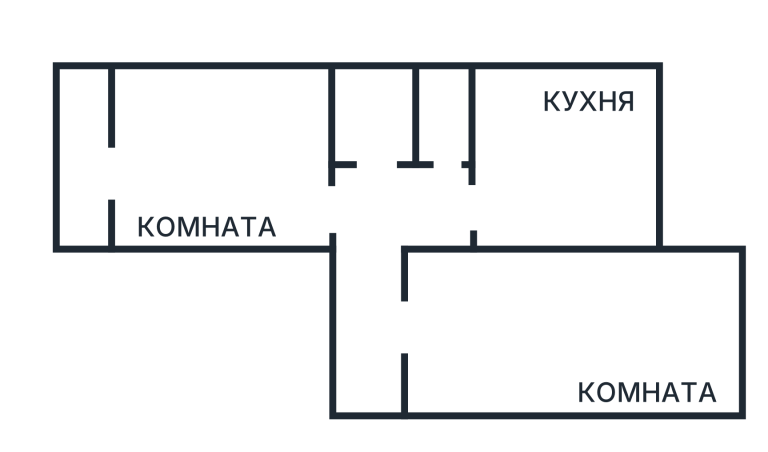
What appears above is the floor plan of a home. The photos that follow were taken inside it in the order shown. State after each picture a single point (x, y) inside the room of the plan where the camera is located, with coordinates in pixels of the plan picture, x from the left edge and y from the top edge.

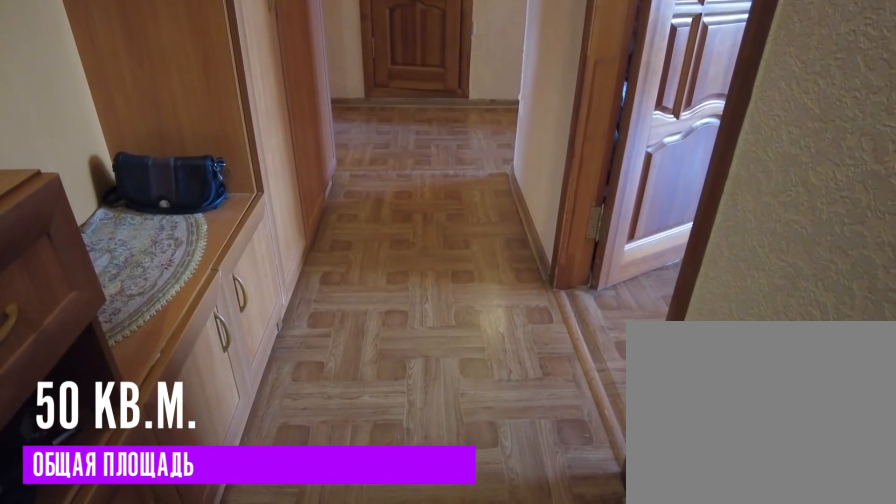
(378, 381)
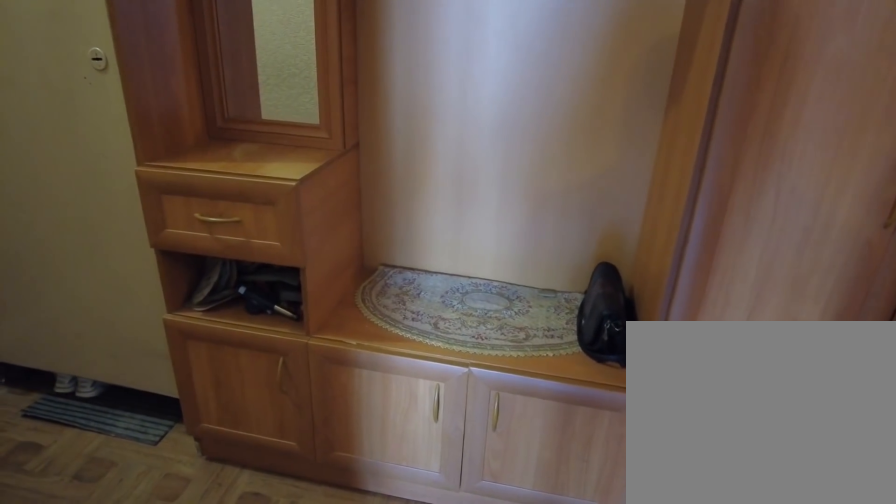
(378, 381)
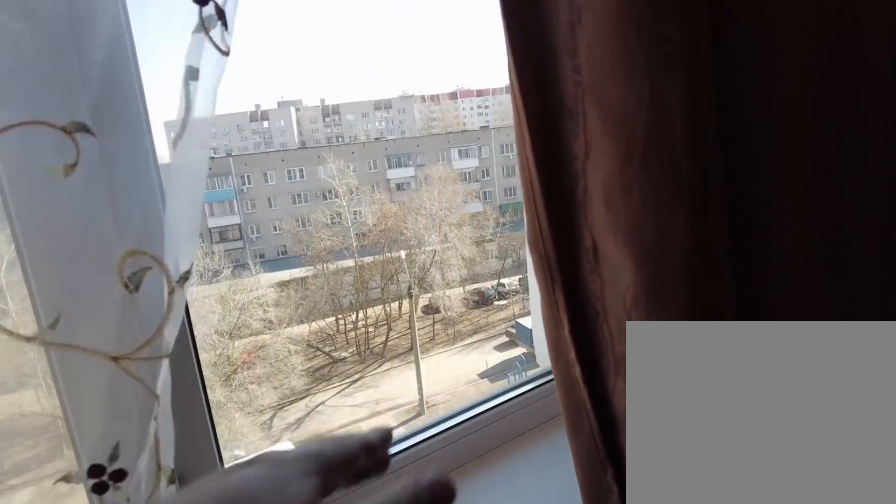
(502, 361)
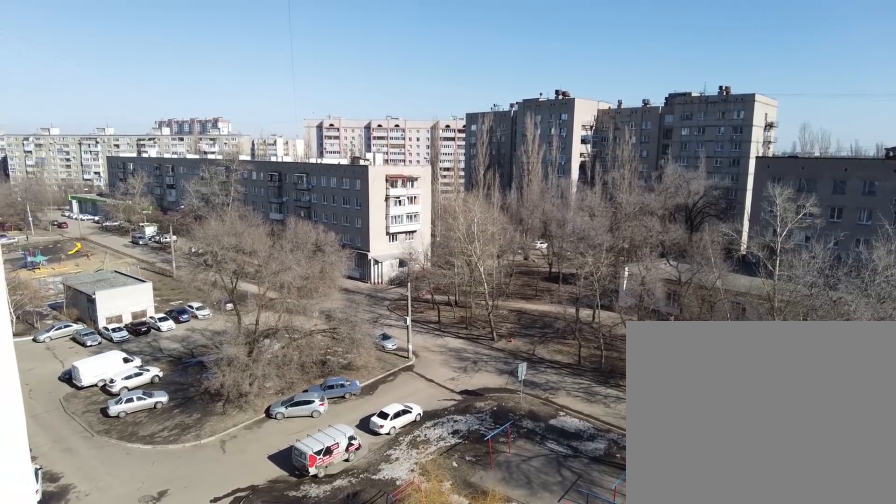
(502, 361)
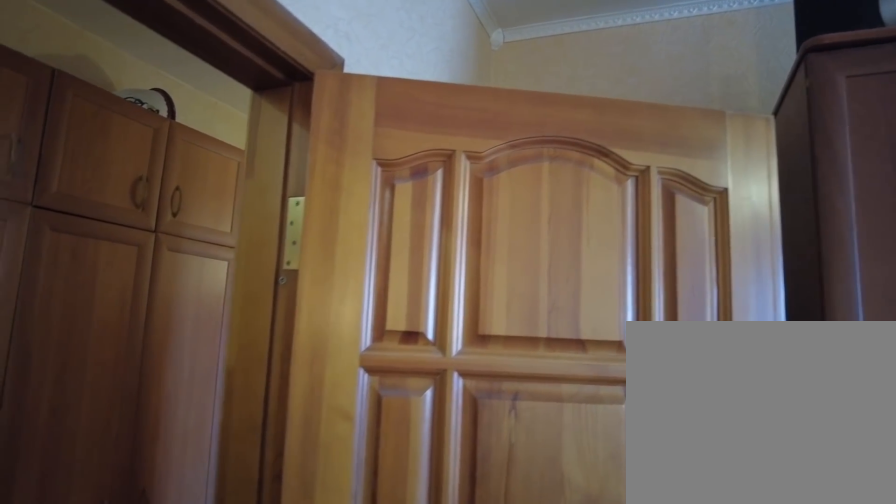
(410, 341)
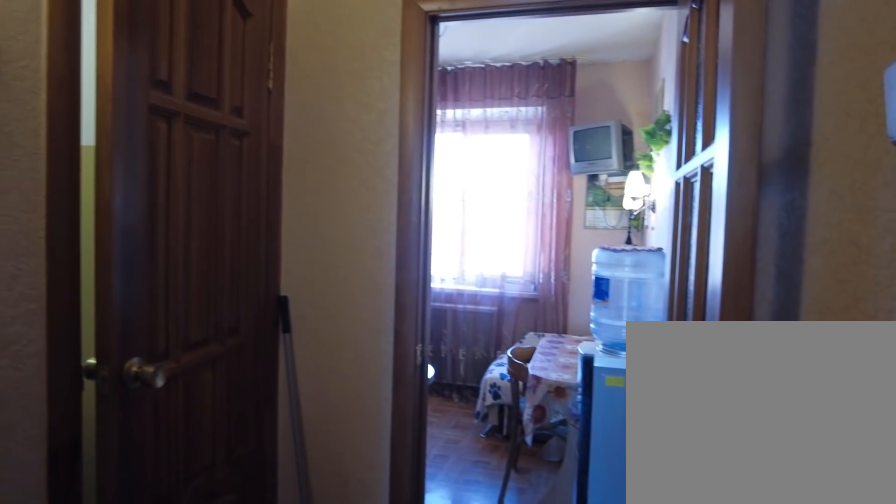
(377, 271)
